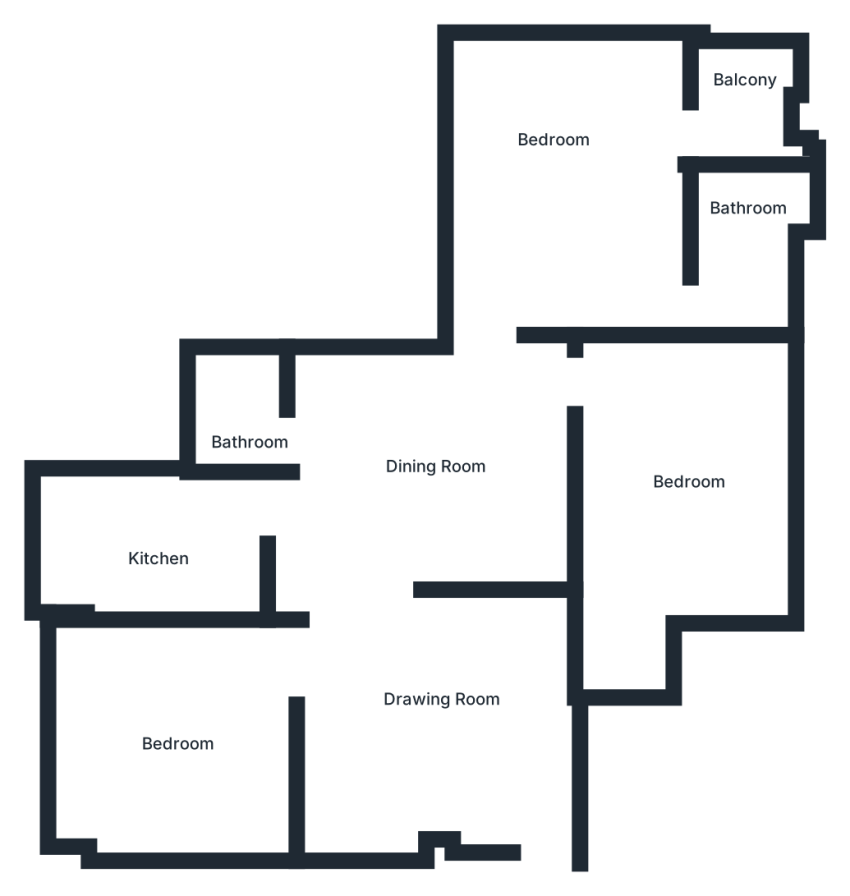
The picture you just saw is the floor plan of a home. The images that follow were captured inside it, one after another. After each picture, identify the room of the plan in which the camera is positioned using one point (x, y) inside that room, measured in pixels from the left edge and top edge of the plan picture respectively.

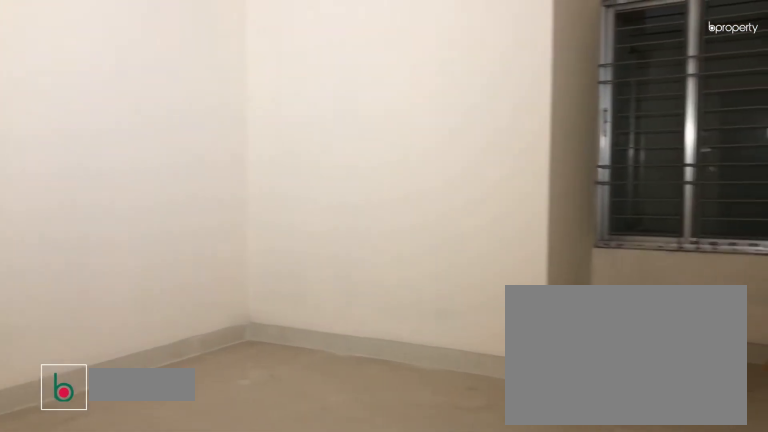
(681, 477)
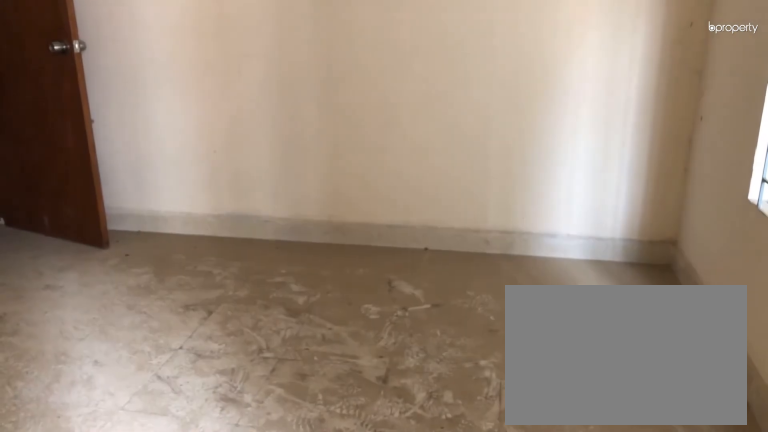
(655, 138)
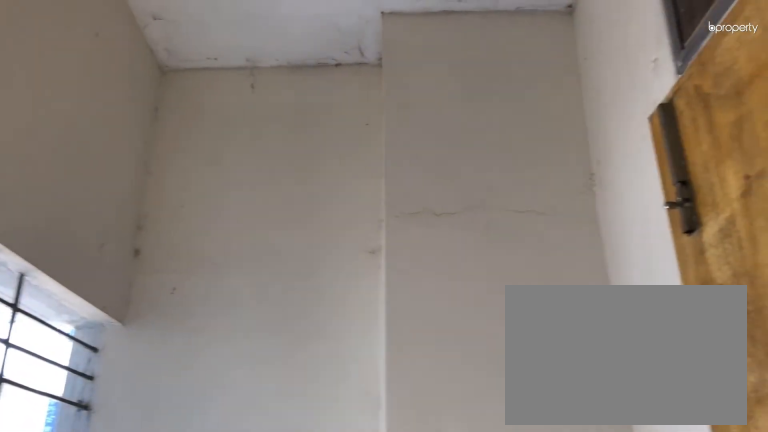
(729, 114)
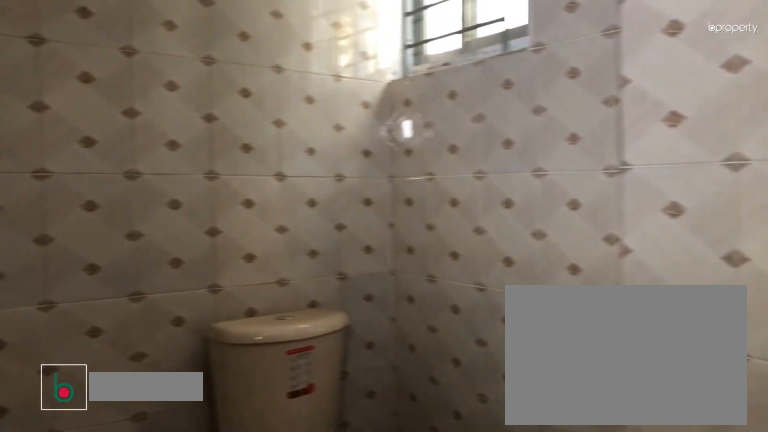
(740, 217)
